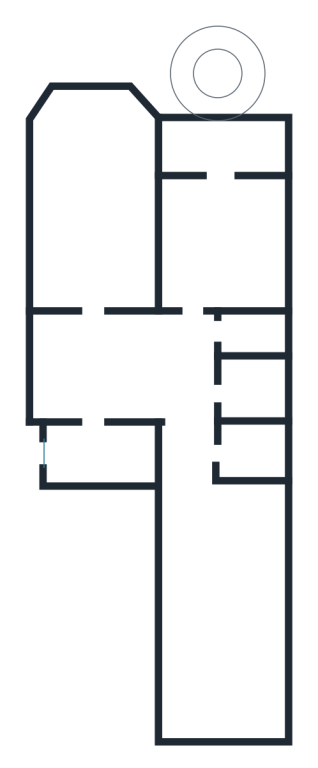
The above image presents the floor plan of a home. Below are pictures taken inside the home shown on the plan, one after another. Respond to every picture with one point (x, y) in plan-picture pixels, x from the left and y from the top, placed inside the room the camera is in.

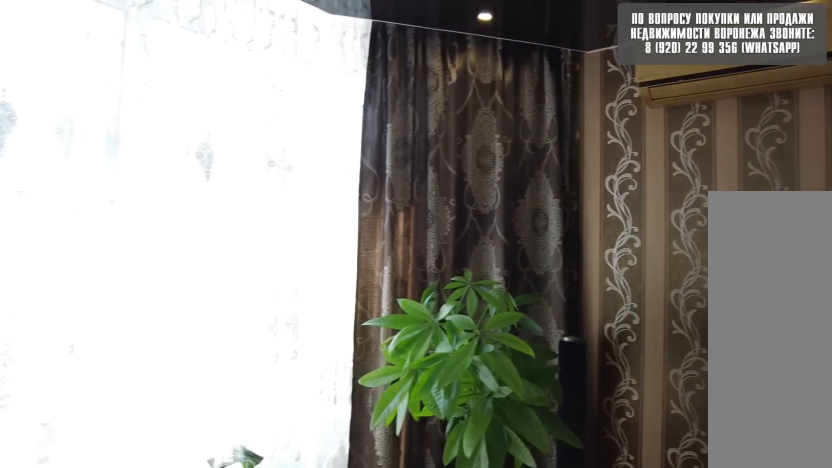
(91, 270)
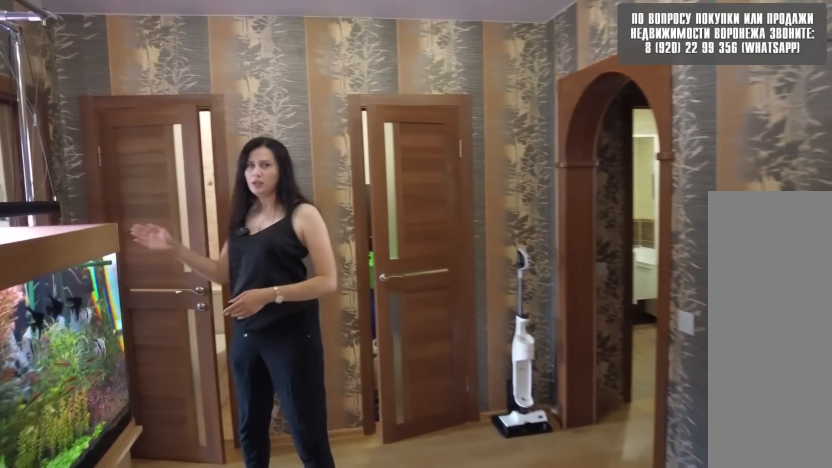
(97, 386)
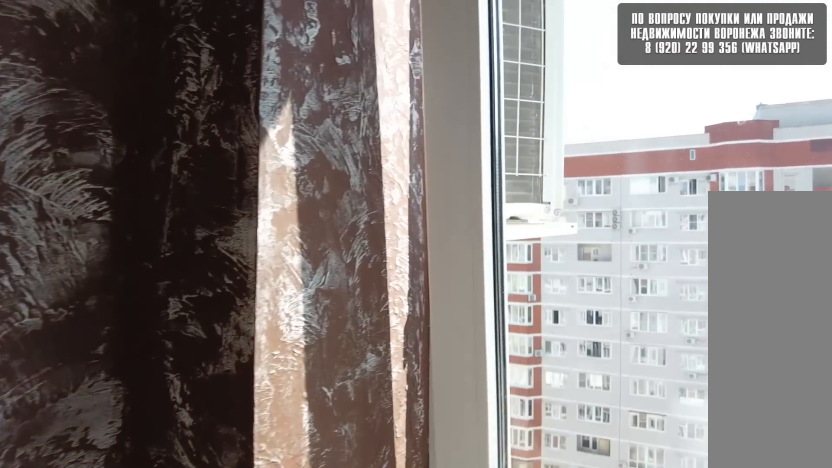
(217, 157)
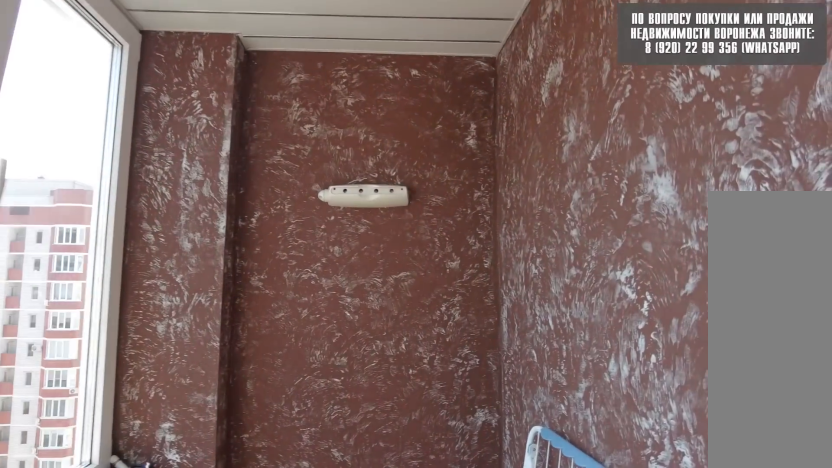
(217, 157)
